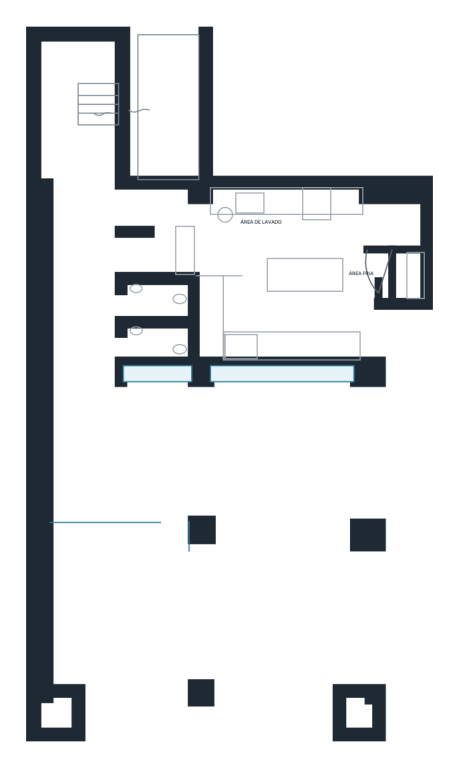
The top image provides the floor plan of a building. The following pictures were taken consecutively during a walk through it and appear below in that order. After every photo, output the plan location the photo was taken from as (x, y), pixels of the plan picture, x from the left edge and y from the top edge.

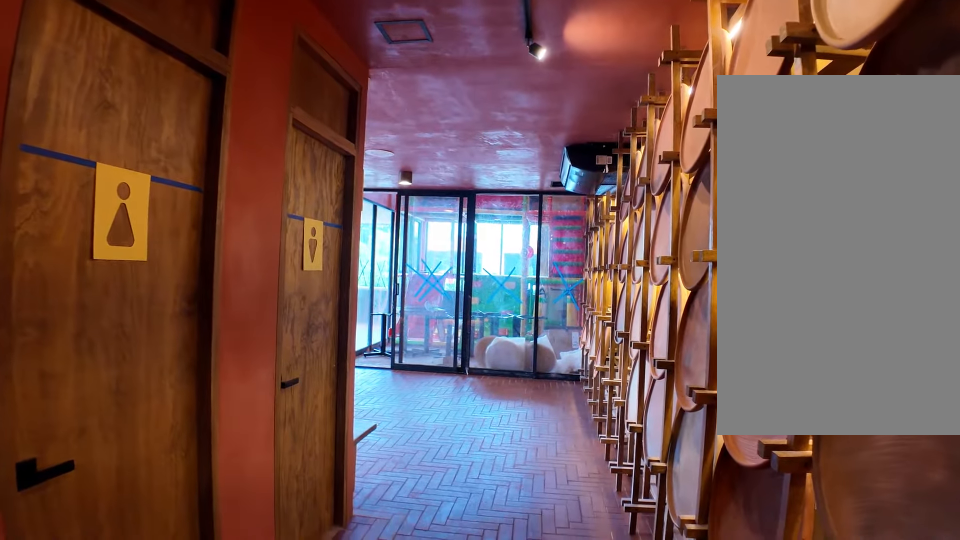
(92, 319)
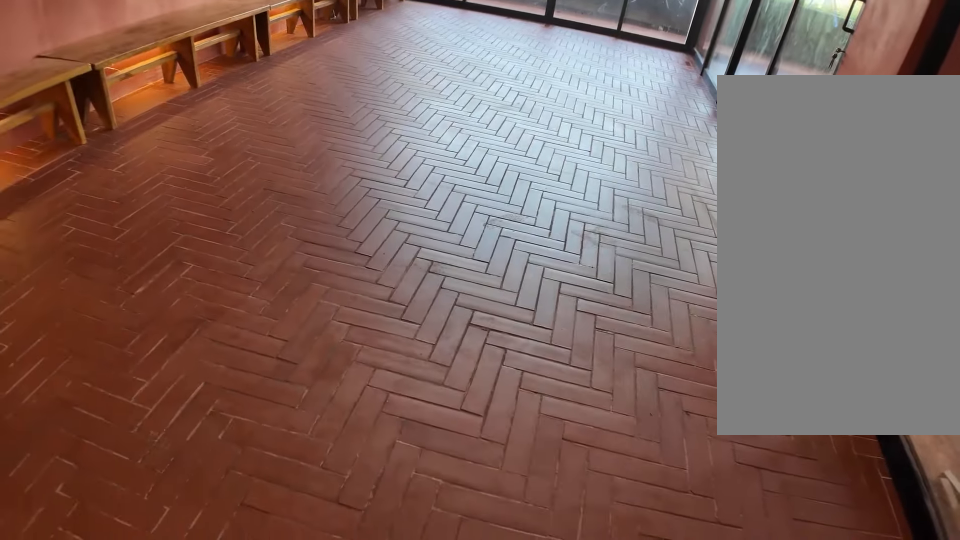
(90, 442)
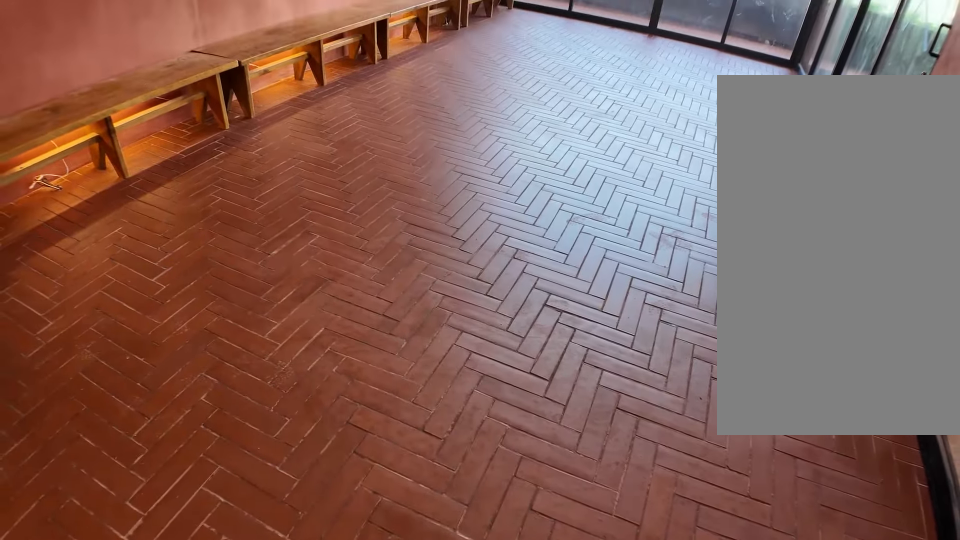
(92, 438)
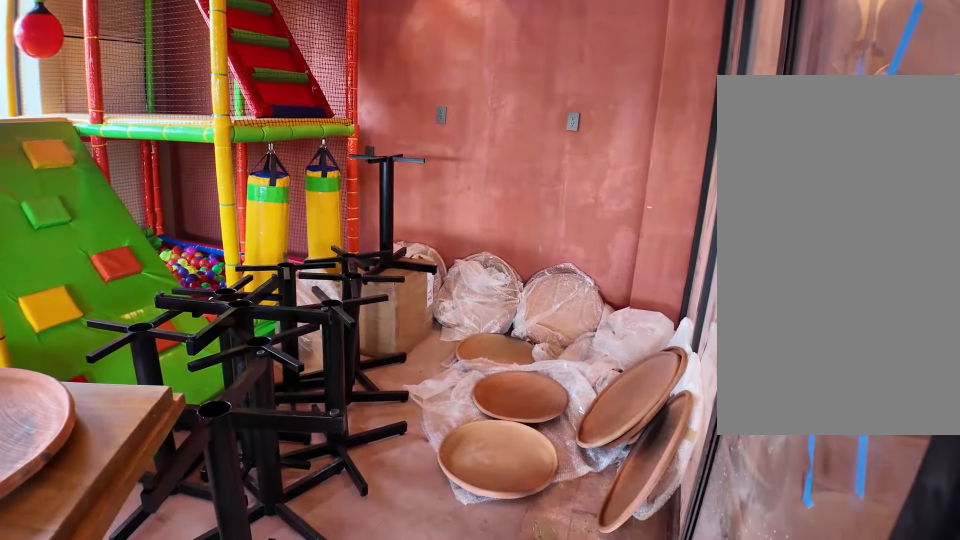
(169, 575)
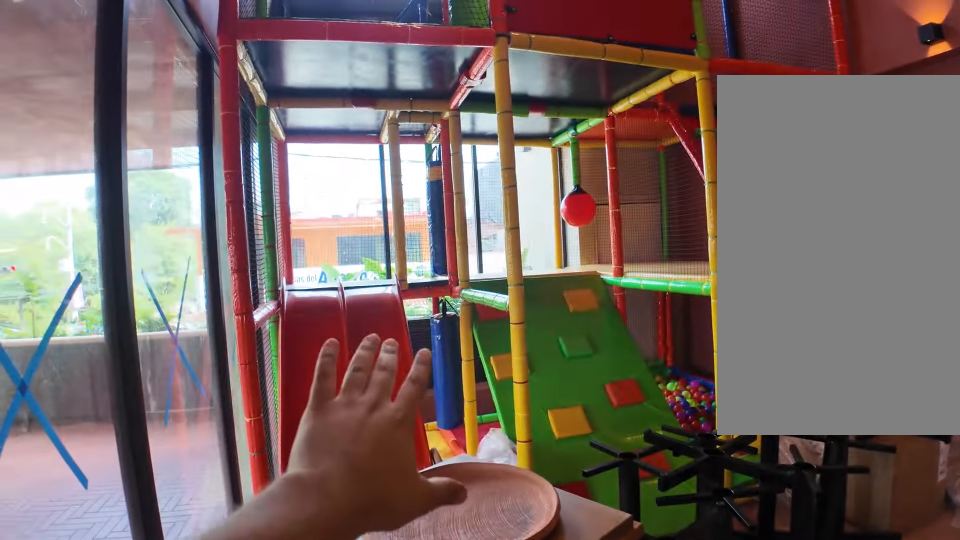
(165, 576)
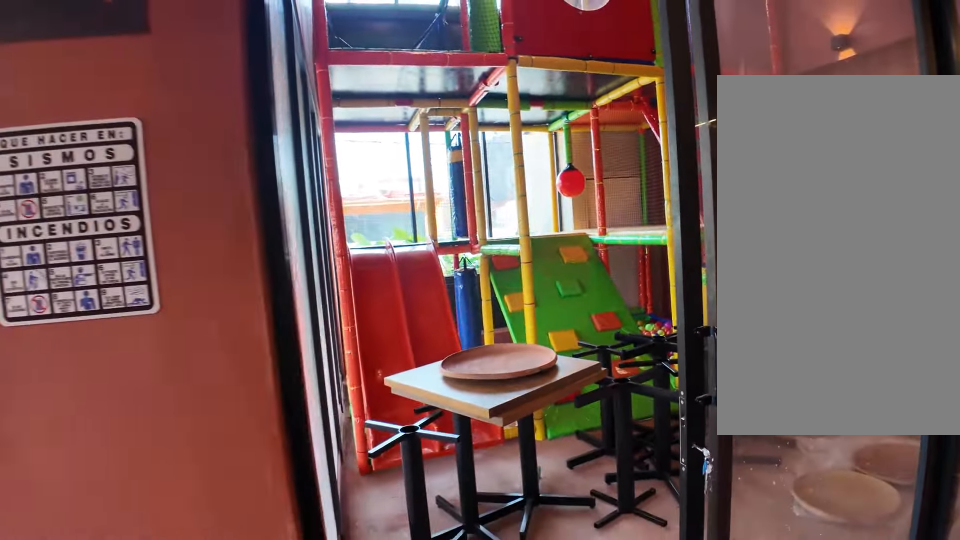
(165, 576)
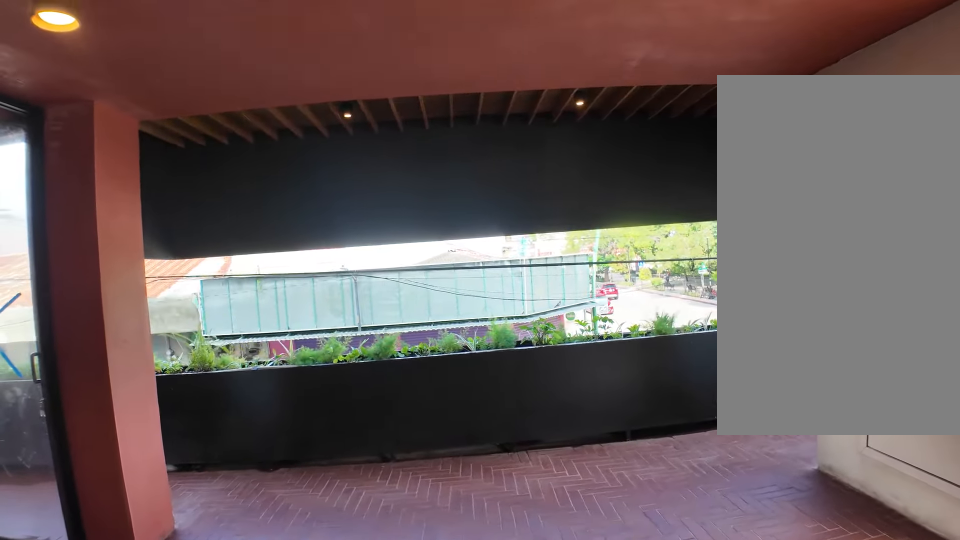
(311, 617)
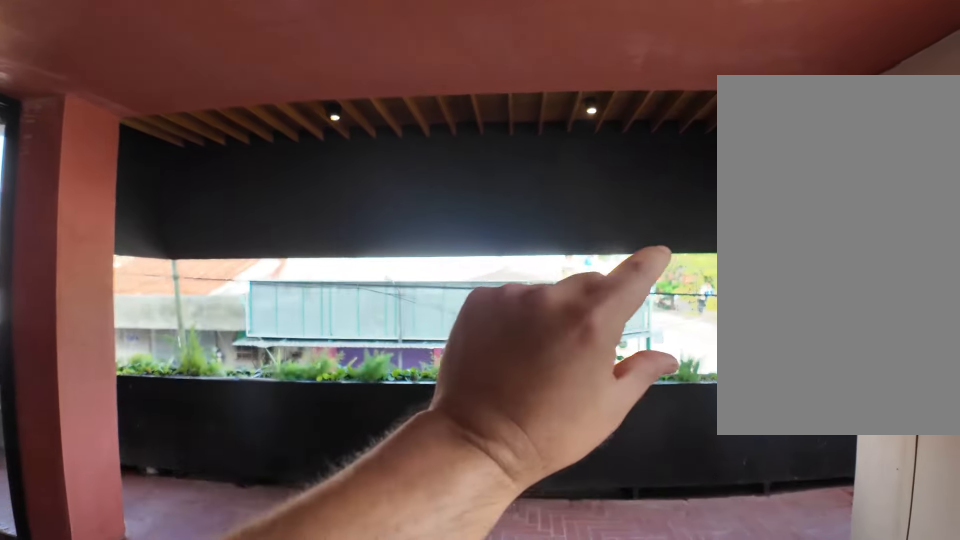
(310, 617)
